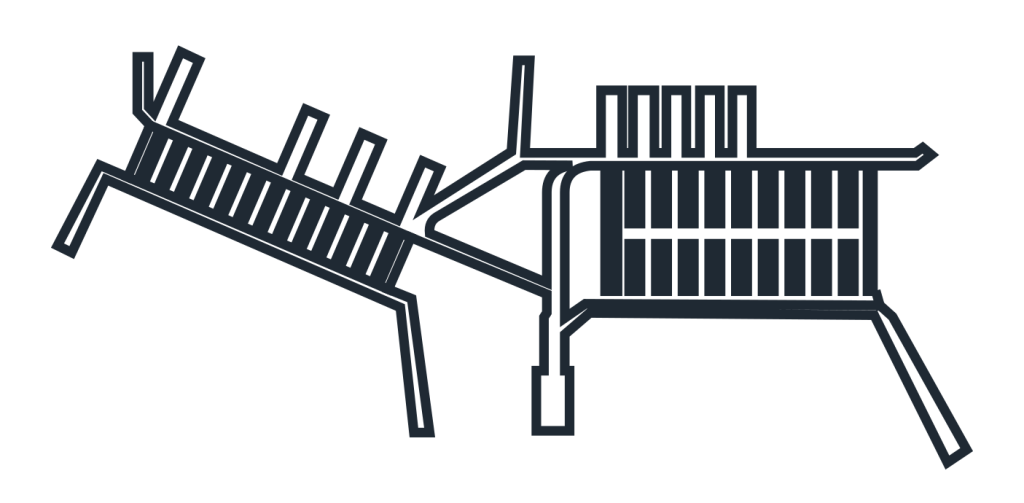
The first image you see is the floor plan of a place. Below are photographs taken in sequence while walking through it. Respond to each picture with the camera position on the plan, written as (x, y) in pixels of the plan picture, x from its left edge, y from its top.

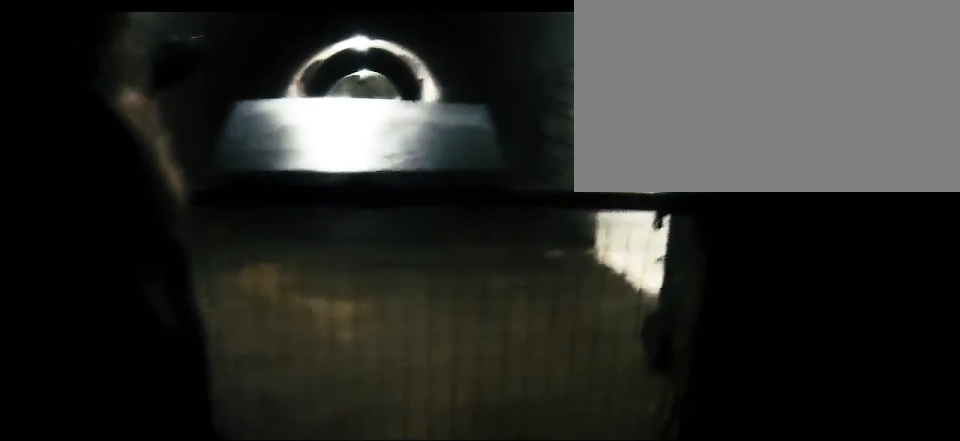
(782, 305)
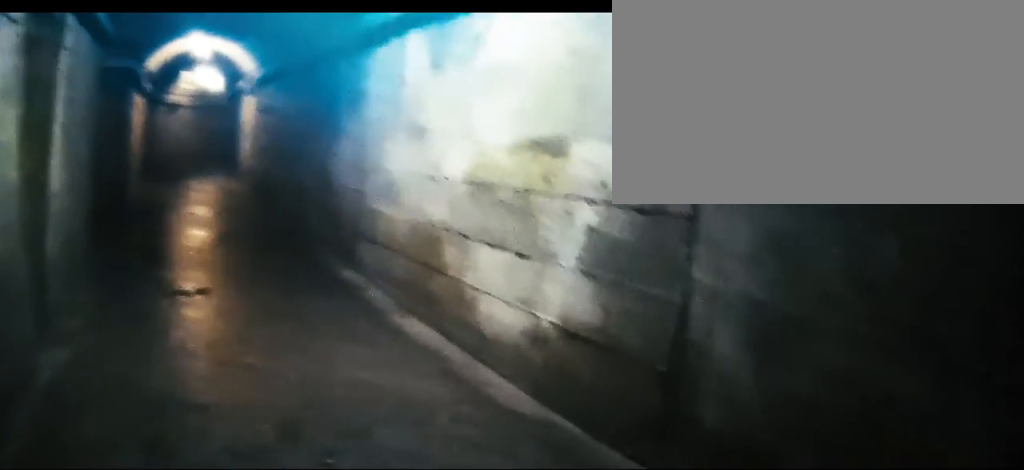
(824, 305)
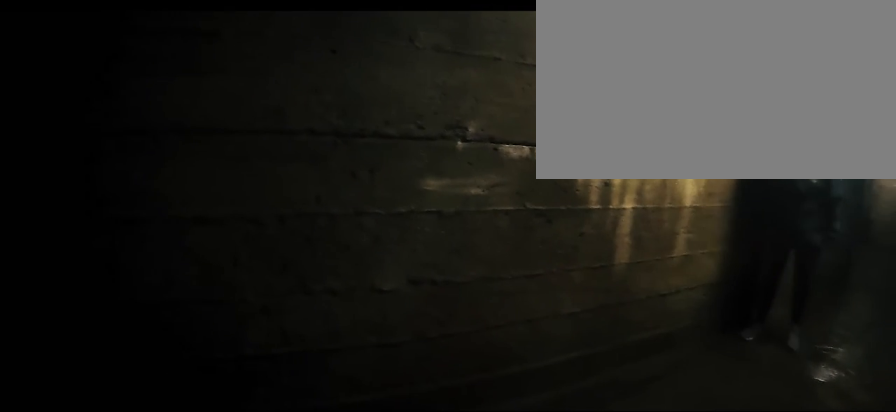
(871, 148)
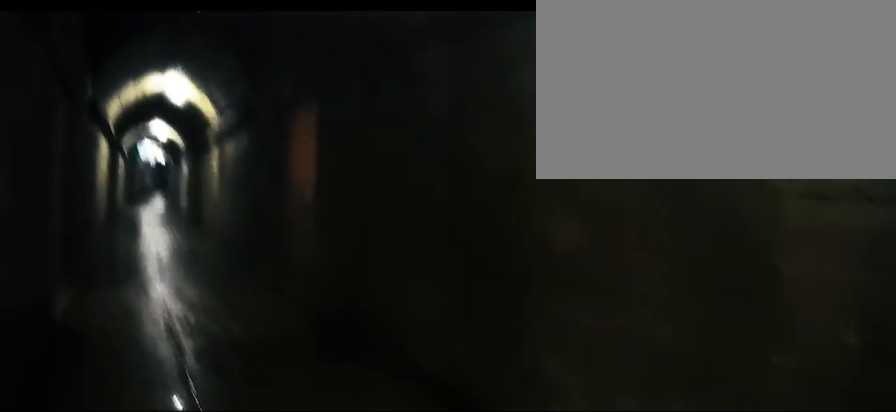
(724, 162)
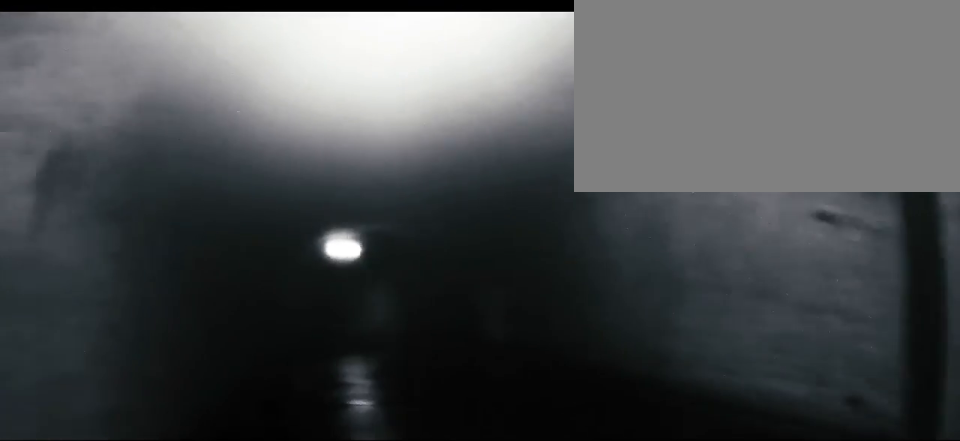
(281, 172)
